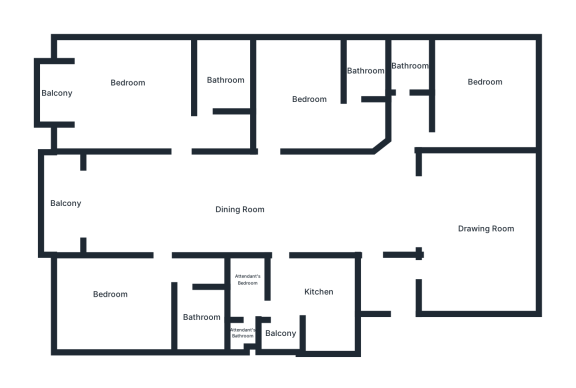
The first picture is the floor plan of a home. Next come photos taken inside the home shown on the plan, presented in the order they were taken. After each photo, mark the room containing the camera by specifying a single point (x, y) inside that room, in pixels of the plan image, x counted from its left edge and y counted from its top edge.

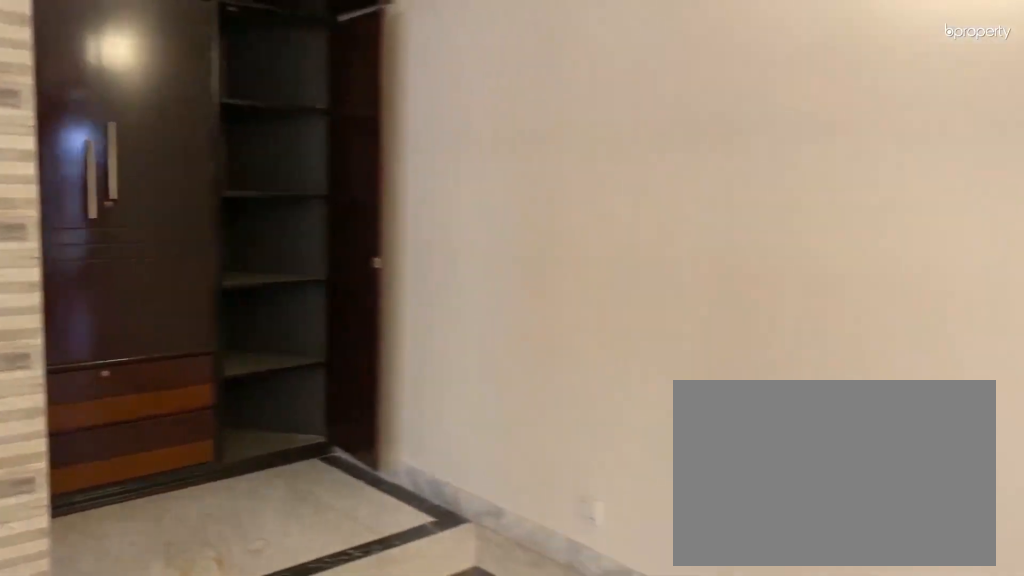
(319, 103)
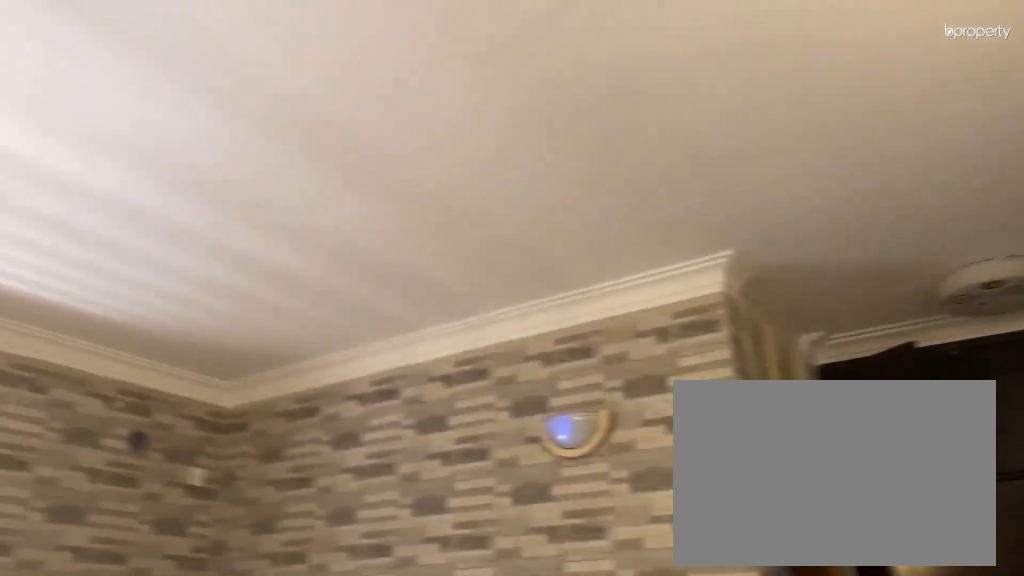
(319, 103)
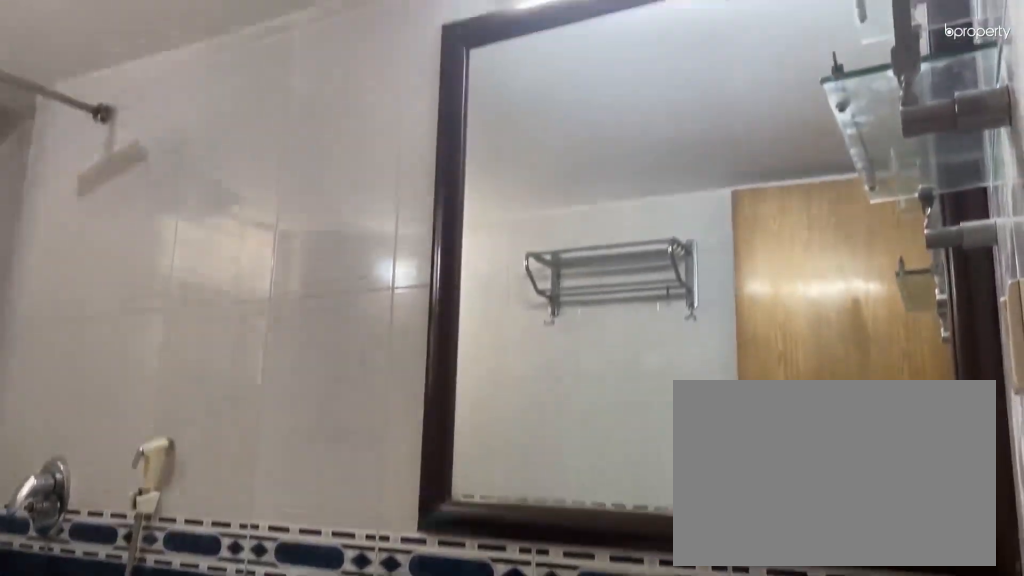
(366, 69)
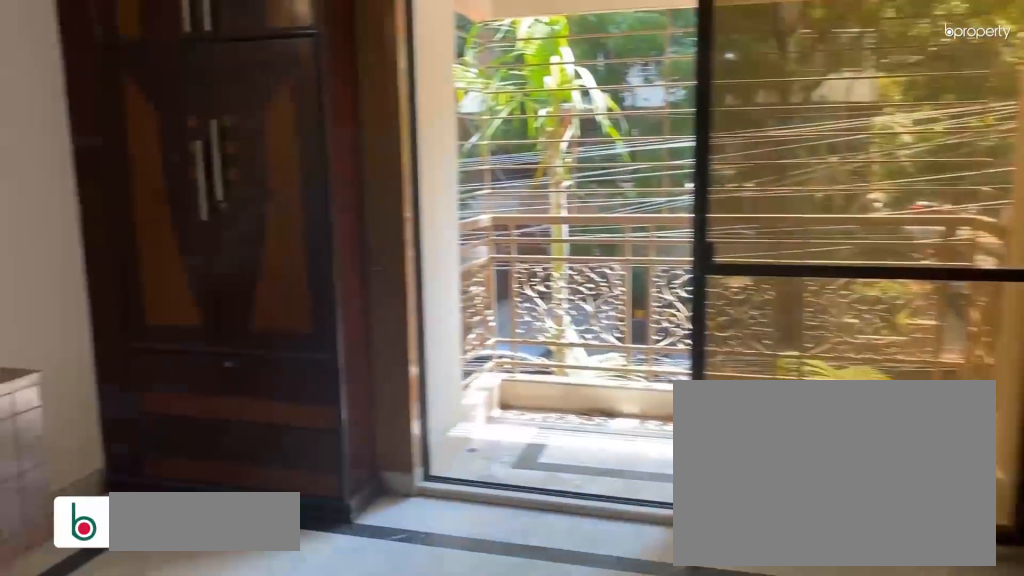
(132, 91)
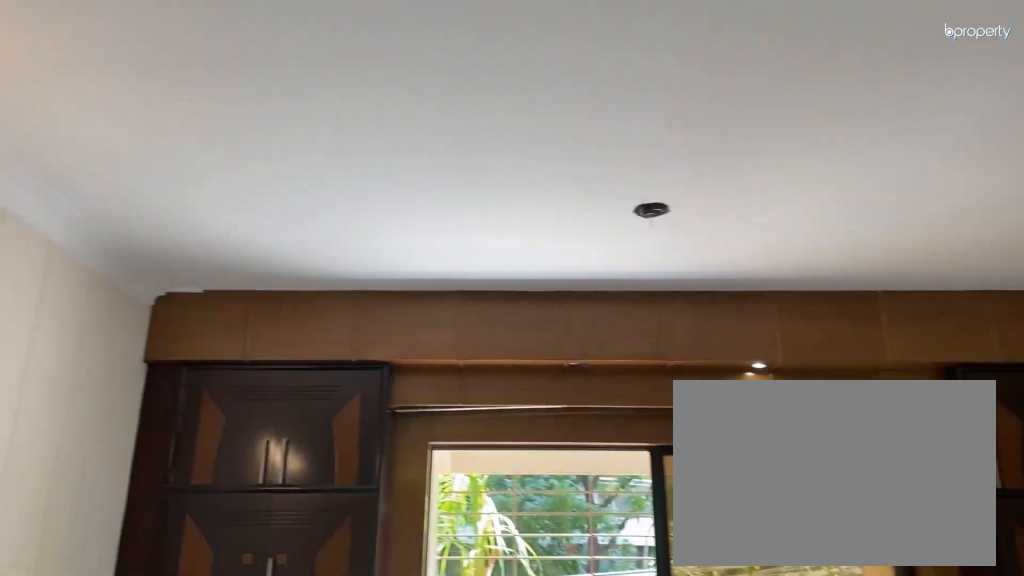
(139, 97)
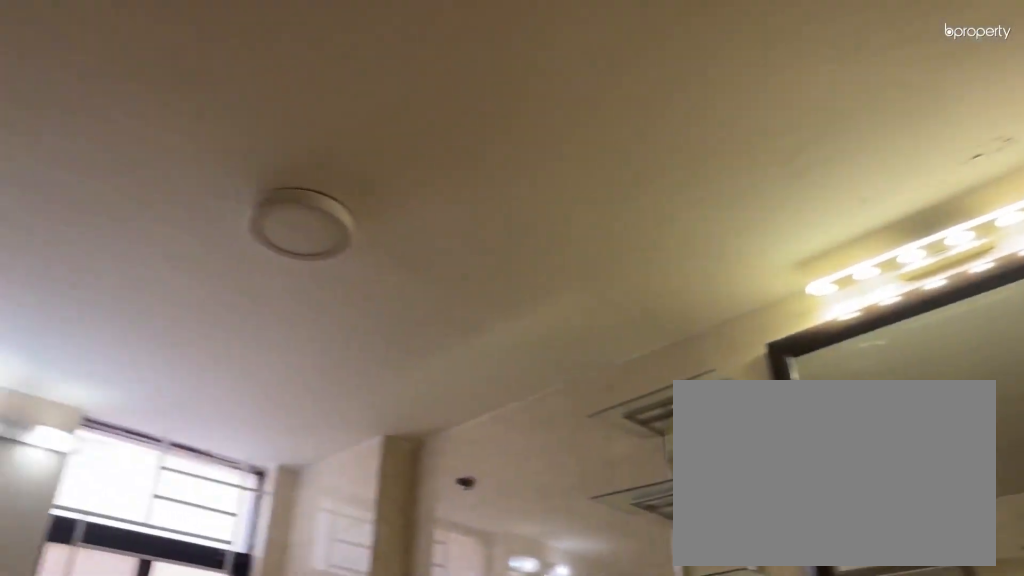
(219, 80)
